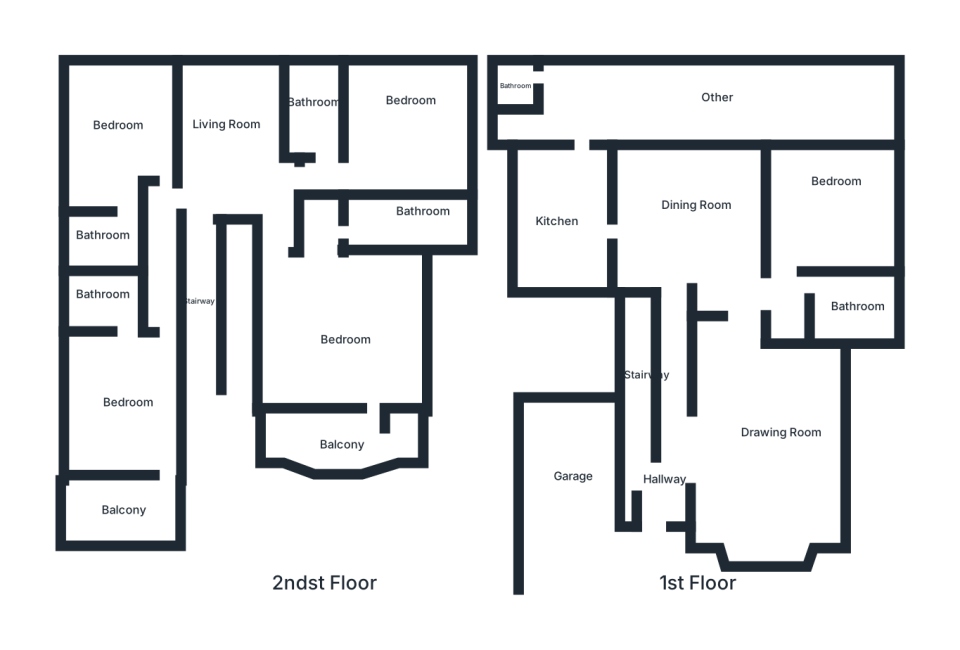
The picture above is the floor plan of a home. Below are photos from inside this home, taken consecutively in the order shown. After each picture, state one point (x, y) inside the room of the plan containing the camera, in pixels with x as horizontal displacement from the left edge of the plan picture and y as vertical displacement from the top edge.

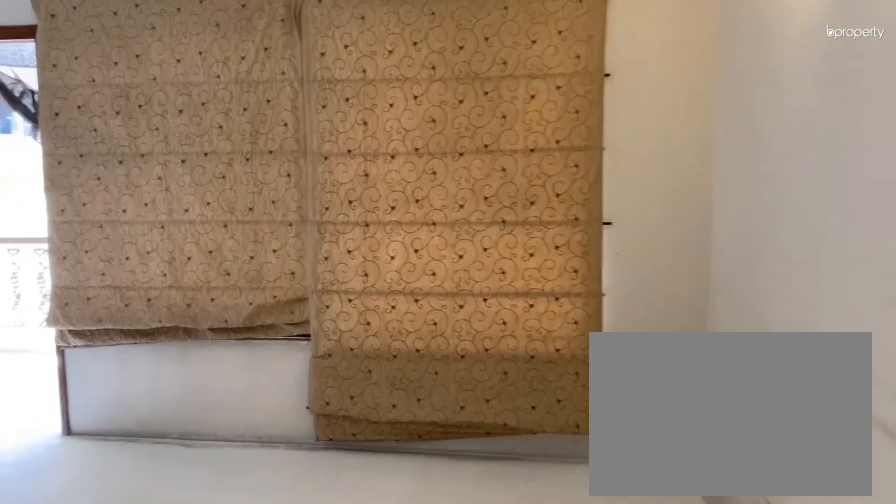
(332, 342)
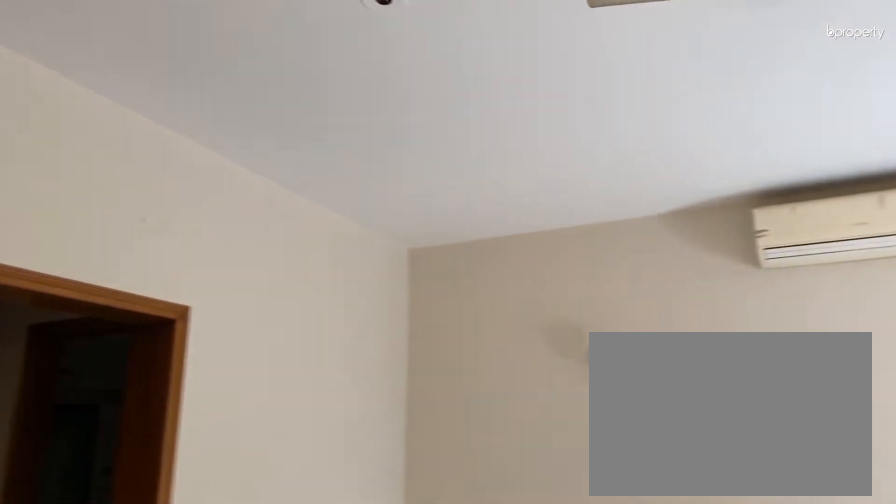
(334, 343)
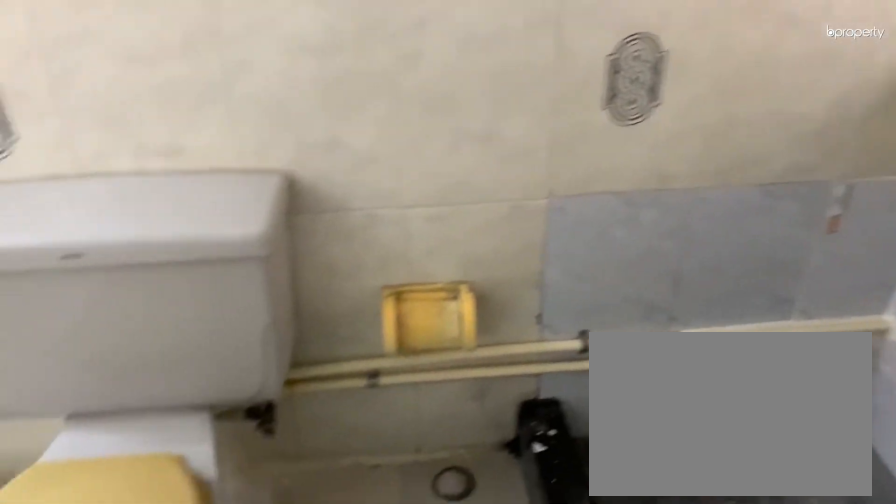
(422, 223)
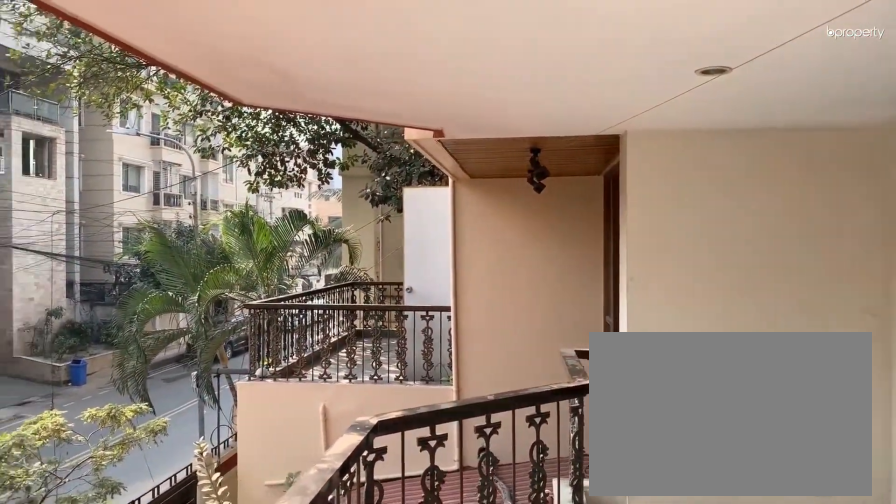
(344, 449)
